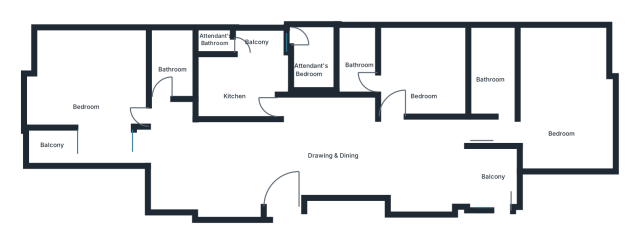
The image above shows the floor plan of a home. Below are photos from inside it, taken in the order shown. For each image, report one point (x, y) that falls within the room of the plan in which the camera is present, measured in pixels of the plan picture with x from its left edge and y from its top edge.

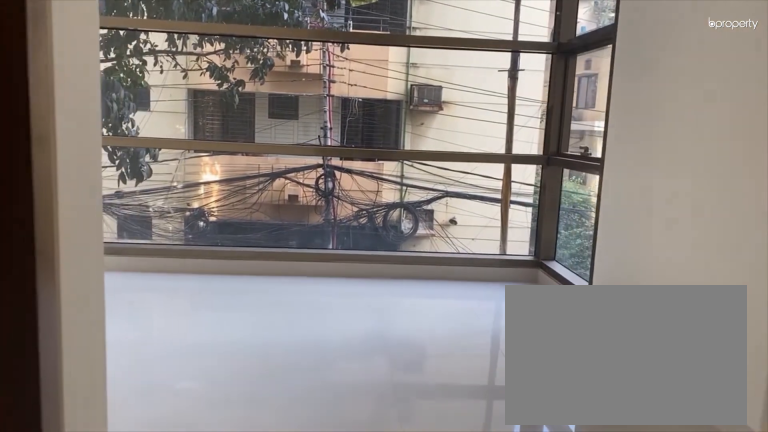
(506, 133)
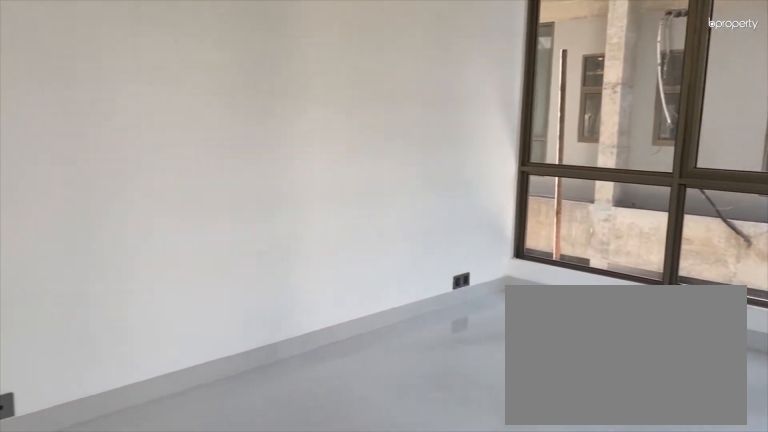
(560, 95)
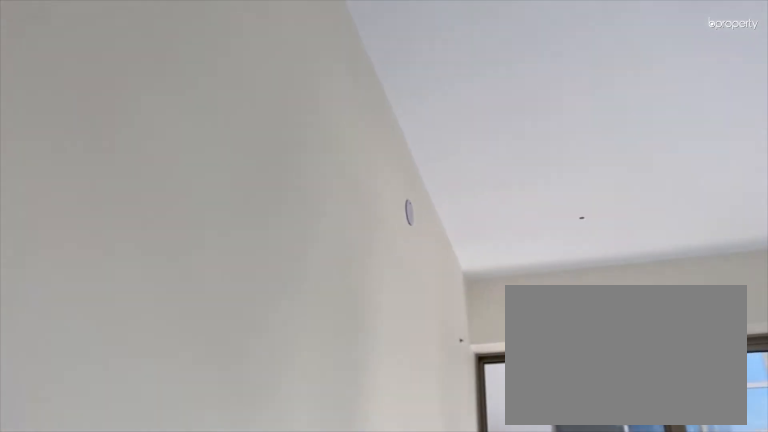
(560, 95)
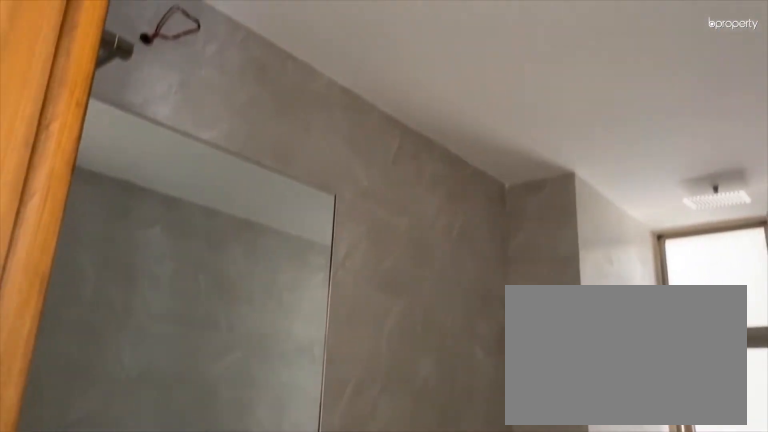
(492, 58)
